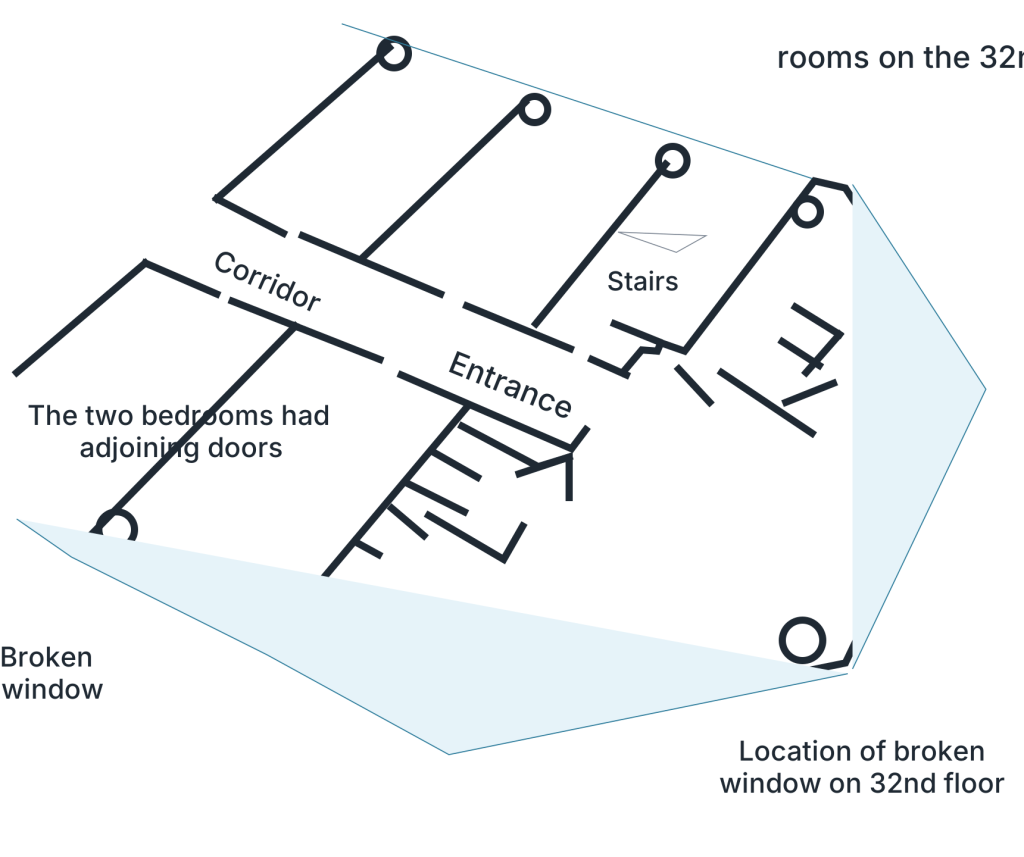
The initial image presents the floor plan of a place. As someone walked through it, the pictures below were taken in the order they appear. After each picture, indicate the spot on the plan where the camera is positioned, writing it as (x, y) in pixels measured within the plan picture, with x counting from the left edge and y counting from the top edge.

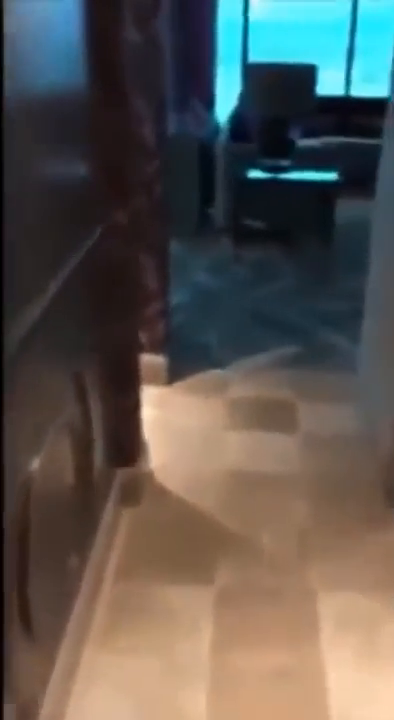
(571, 512)
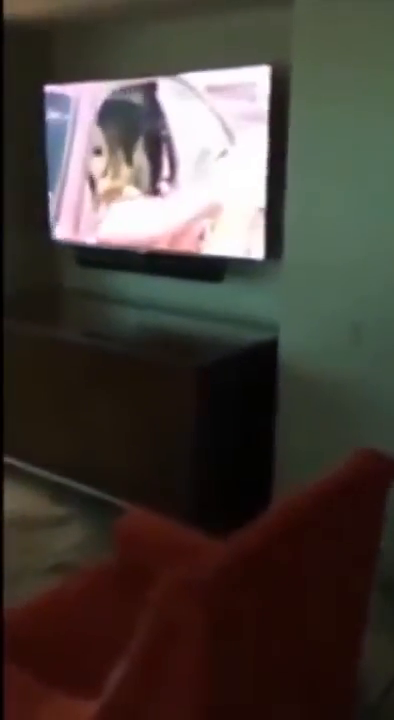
(519, 584)
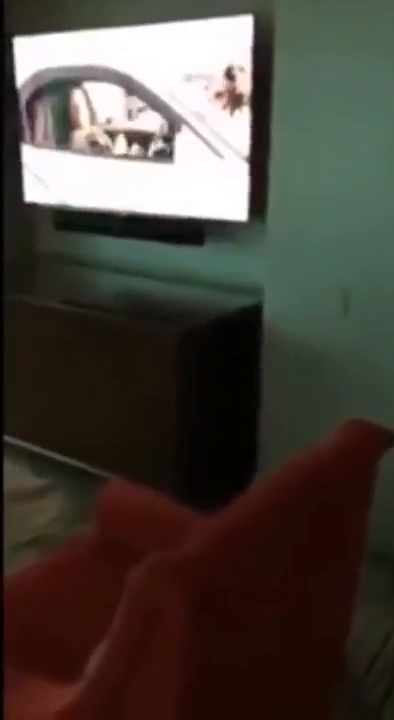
(511, 582)
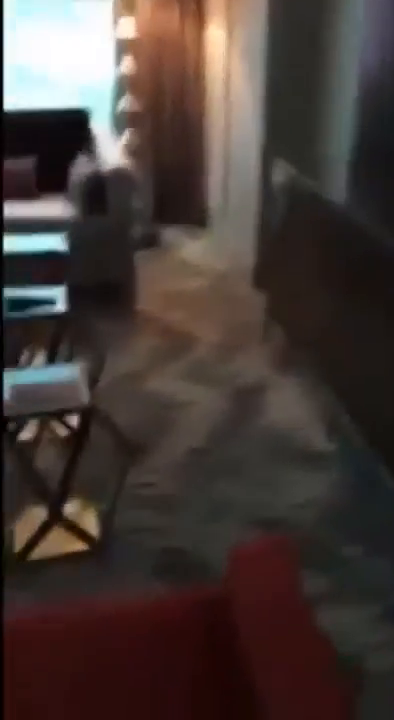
(431, 563)
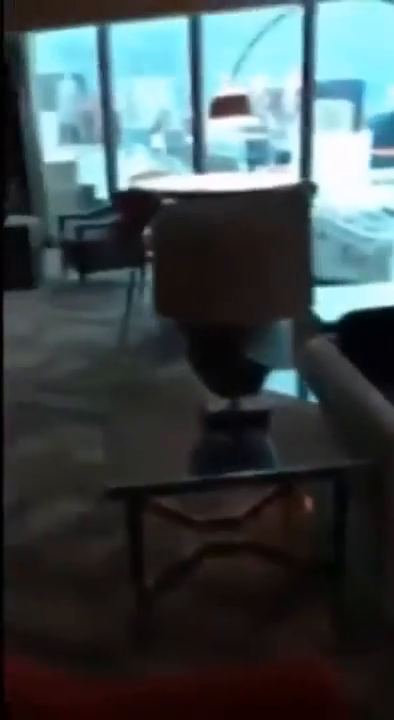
(430, 562)
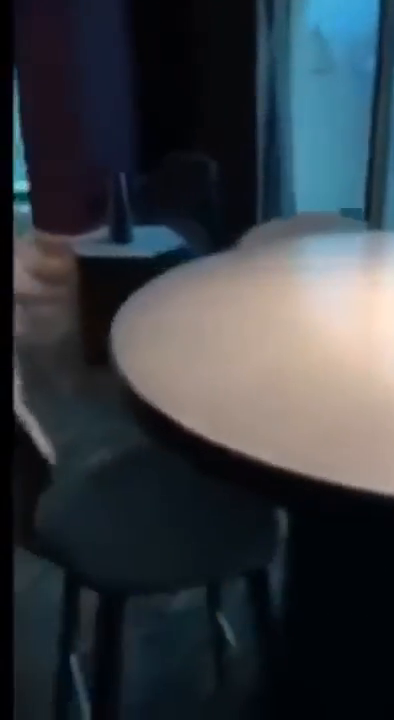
(556, 680)
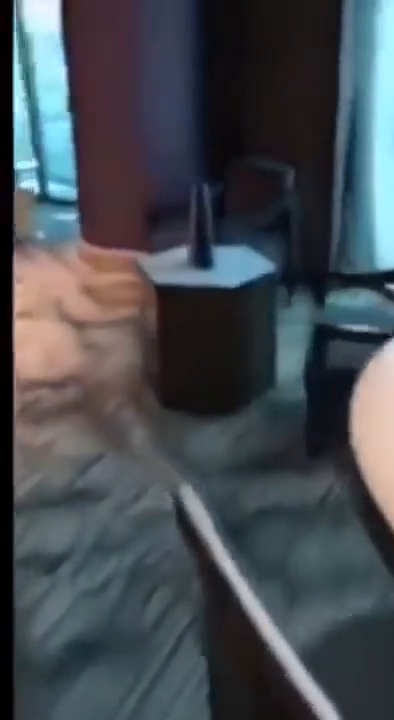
(600, 669)
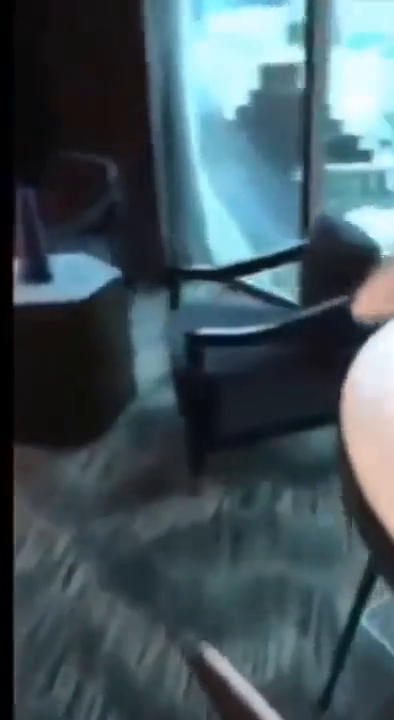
(621, 665)
